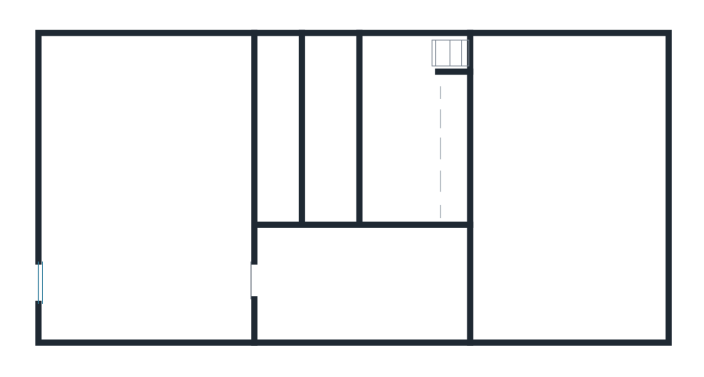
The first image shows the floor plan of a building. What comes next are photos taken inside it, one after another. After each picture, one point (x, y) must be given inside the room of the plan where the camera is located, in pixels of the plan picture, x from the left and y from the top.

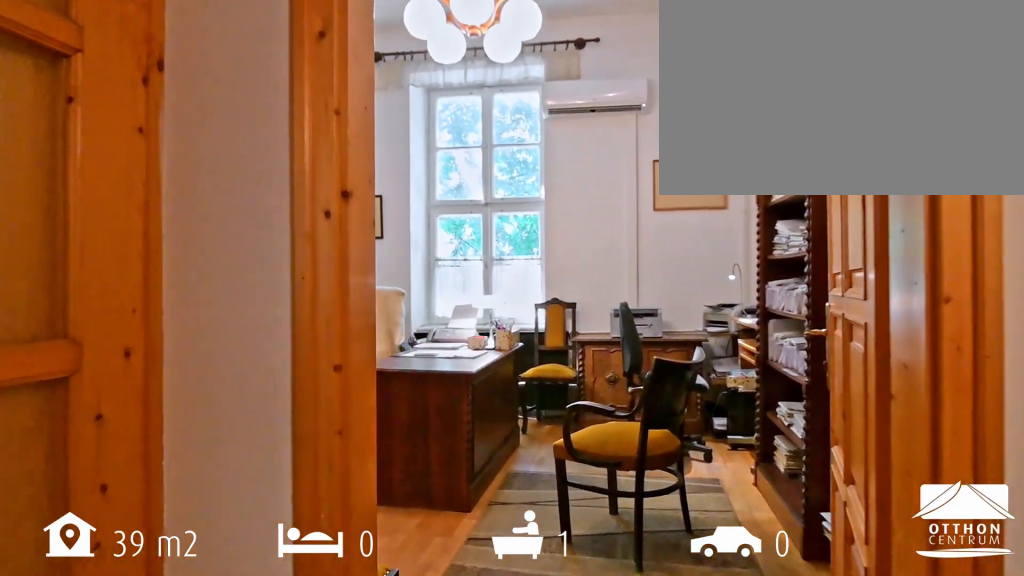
(362, 288)
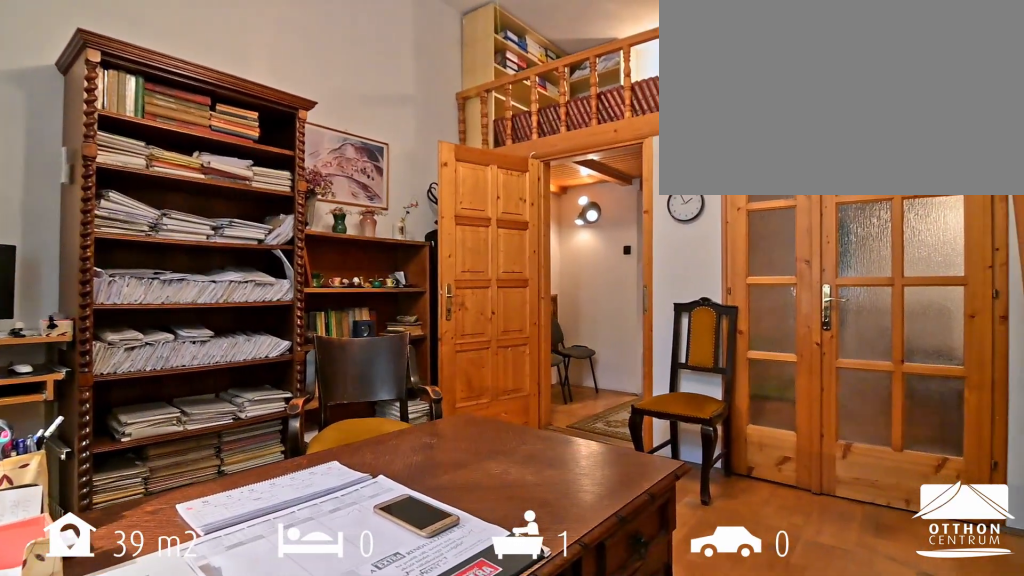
(572, 182)
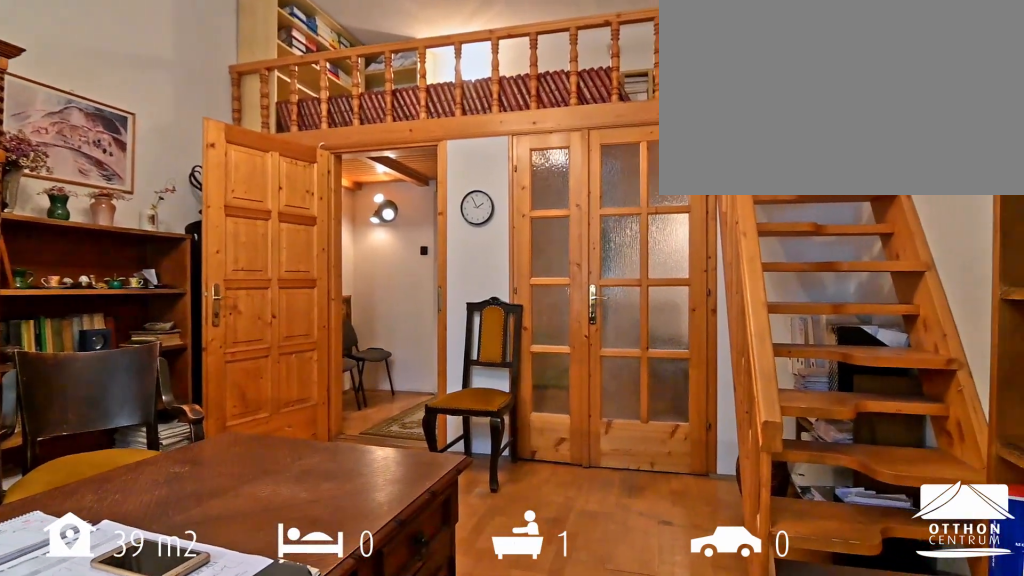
(573, 182)
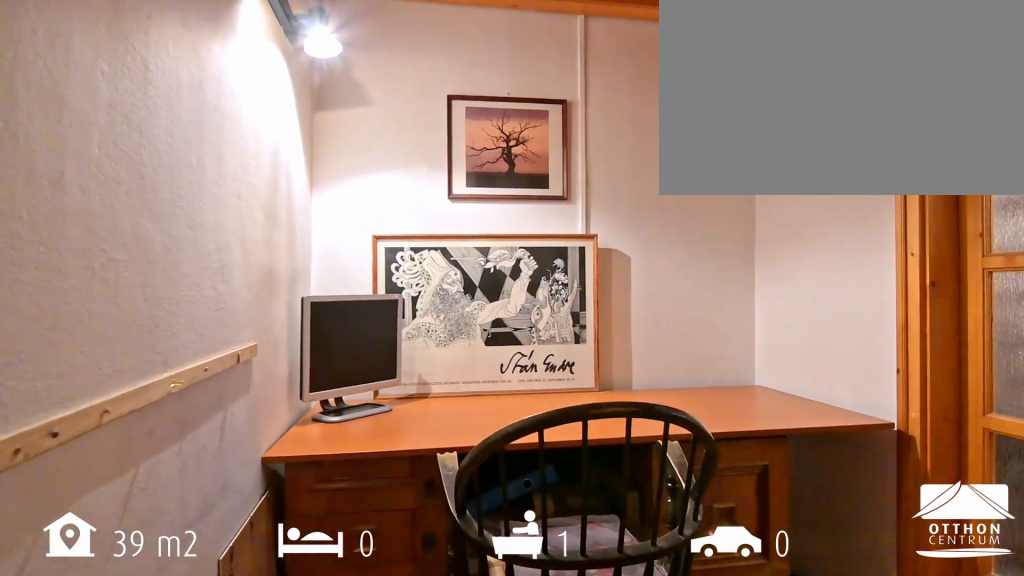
(406, 140)
